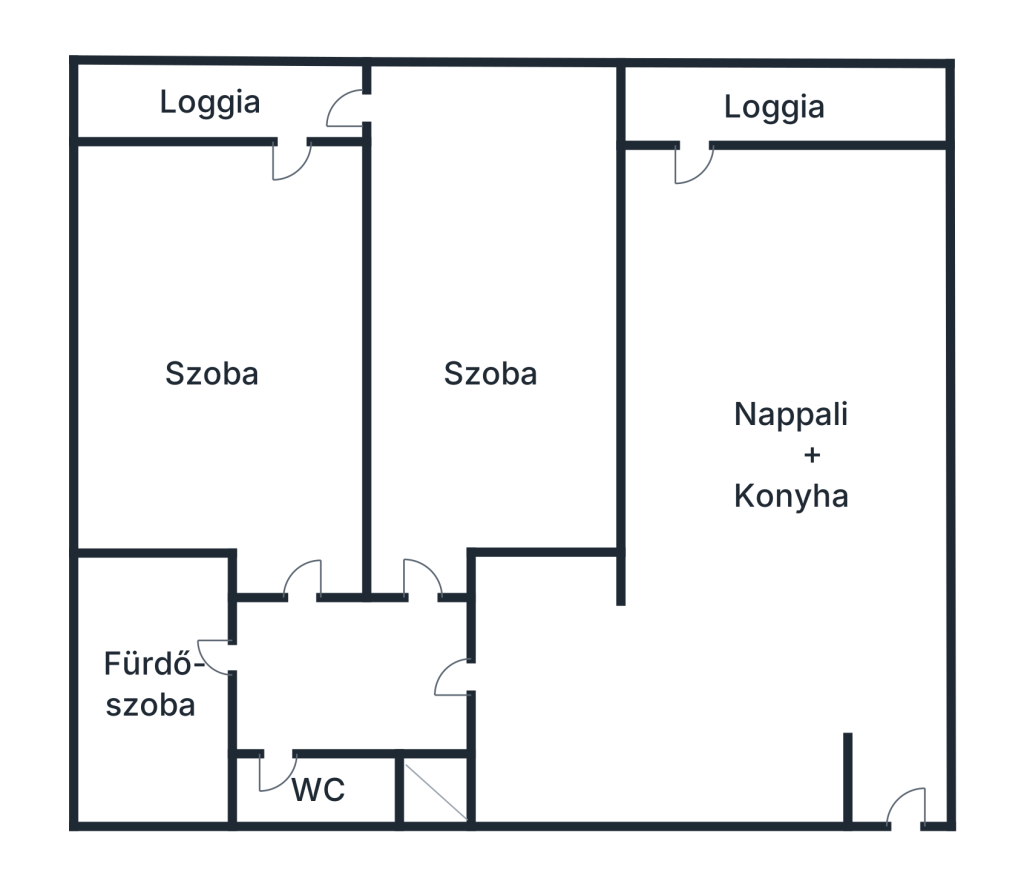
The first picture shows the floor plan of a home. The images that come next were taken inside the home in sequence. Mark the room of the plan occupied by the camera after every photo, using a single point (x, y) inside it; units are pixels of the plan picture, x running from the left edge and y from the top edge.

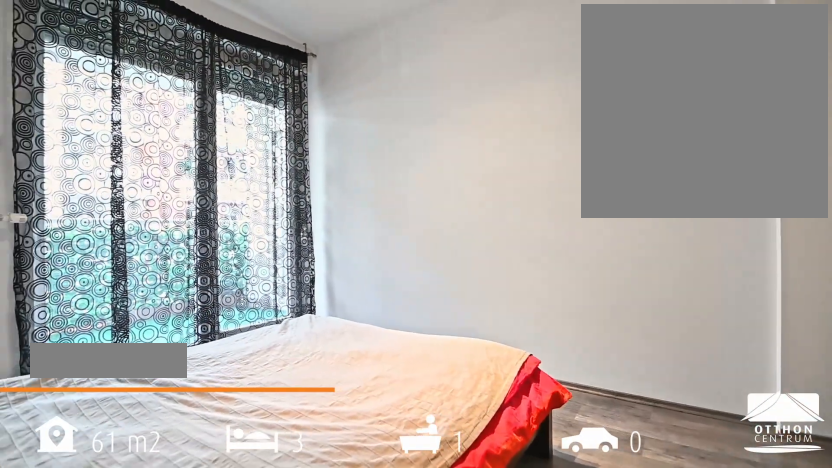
(219, 368)
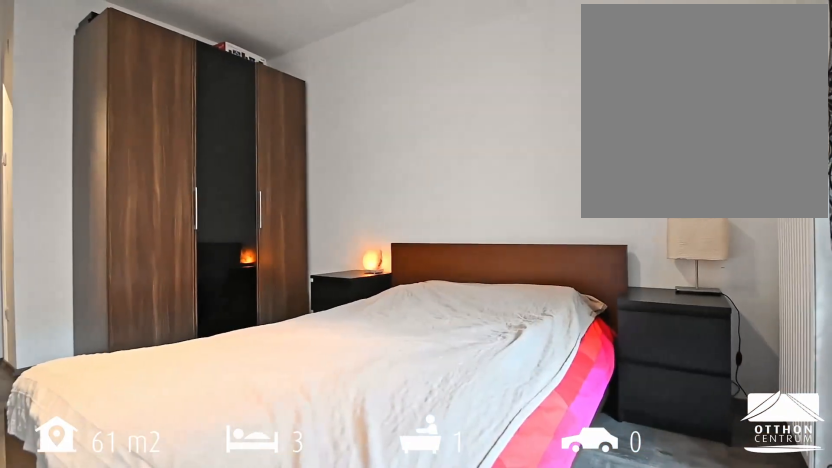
(219, 368)
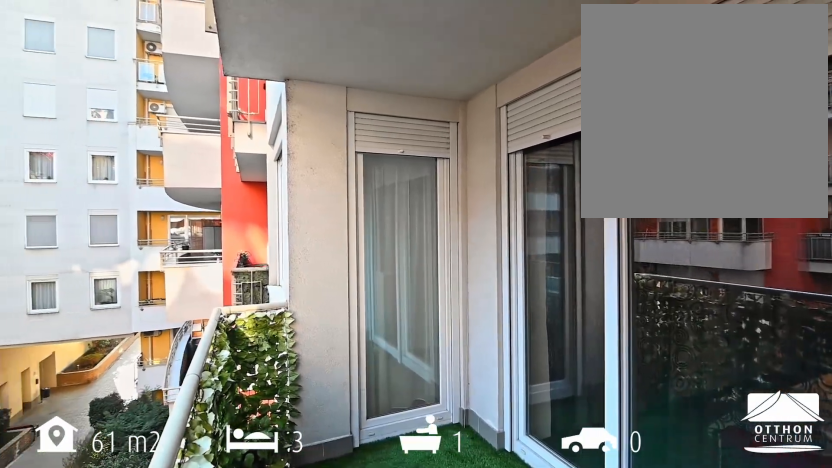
(217, 98)
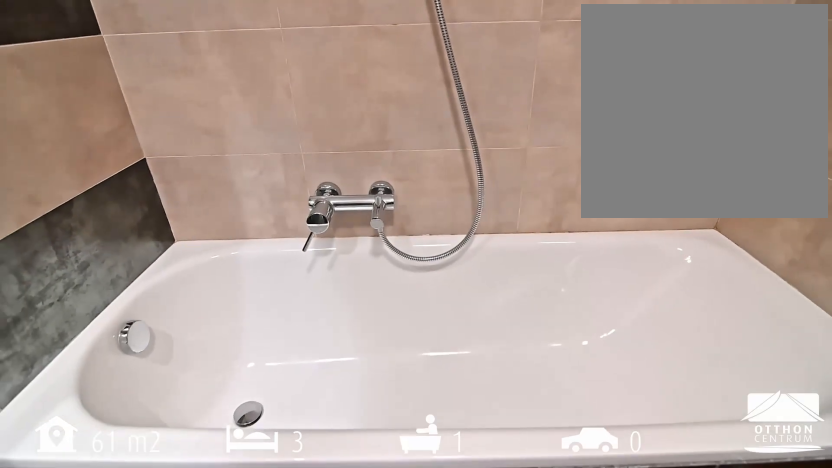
(150, 689)
